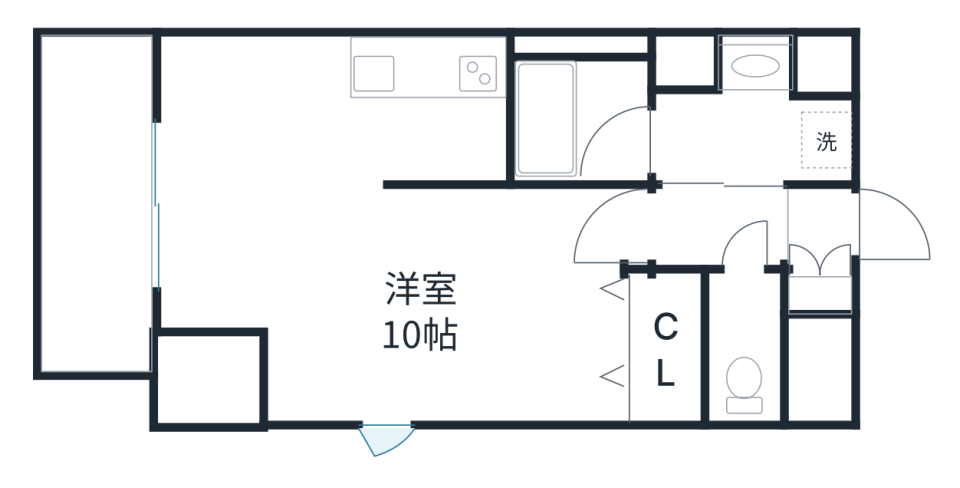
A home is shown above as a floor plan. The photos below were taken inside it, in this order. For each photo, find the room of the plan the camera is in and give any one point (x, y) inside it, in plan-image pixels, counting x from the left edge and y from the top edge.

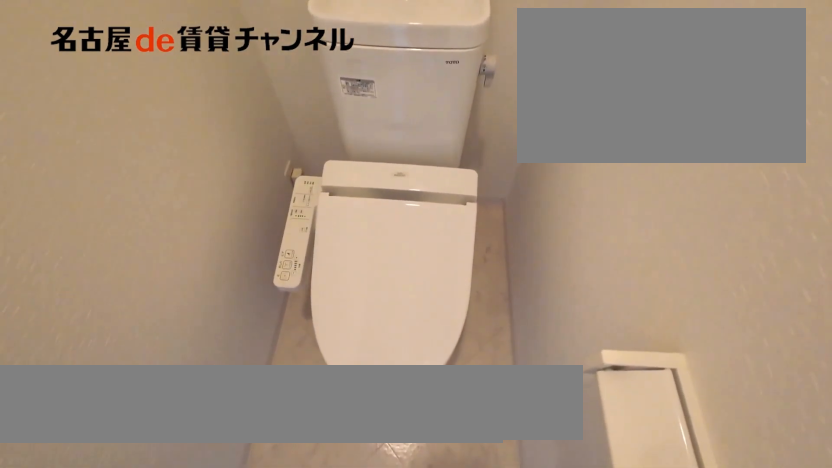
(748, 350)
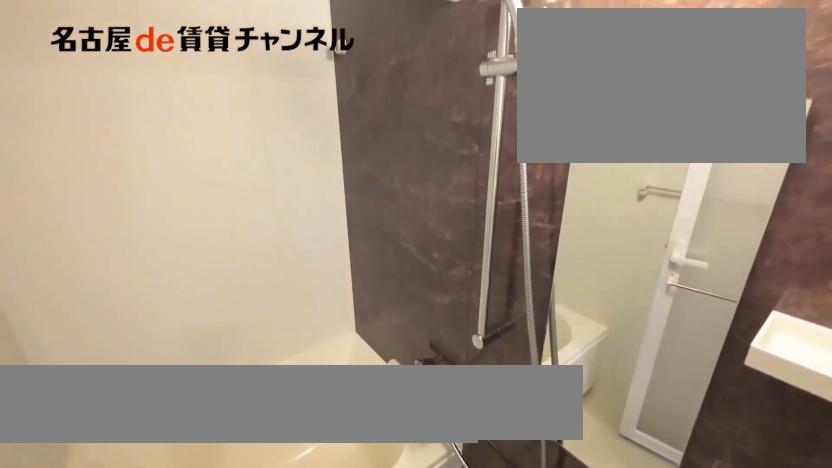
(584, 107)
